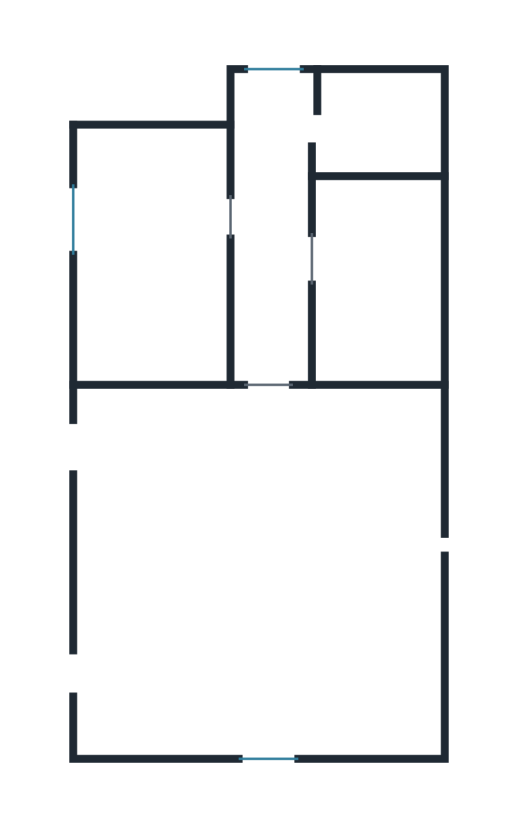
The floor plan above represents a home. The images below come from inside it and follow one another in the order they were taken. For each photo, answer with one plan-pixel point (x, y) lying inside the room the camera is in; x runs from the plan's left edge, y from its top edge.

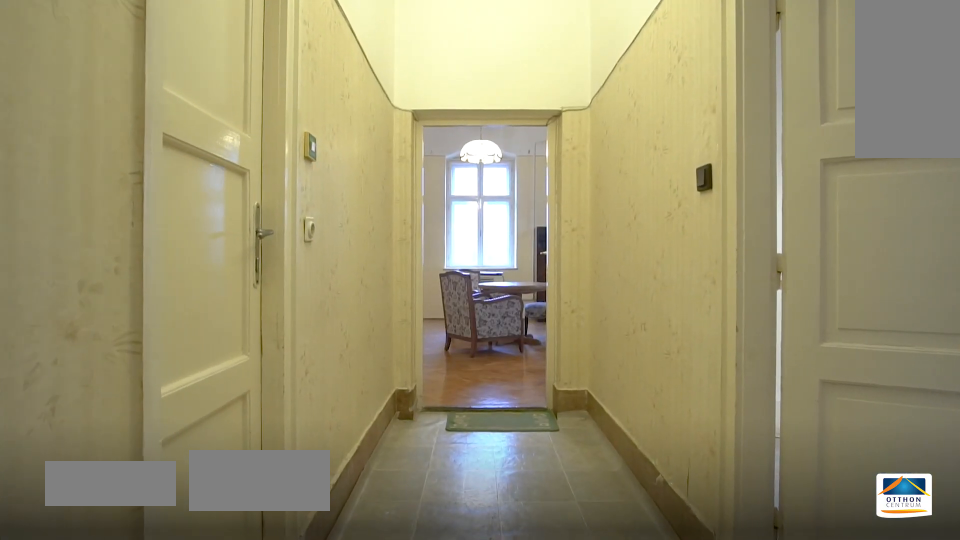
(273, 262)
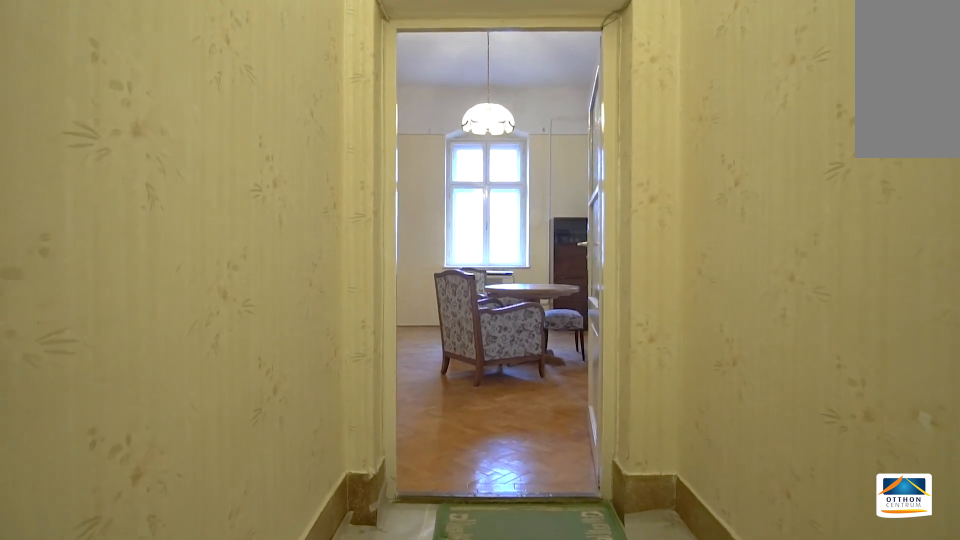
(274, 263)
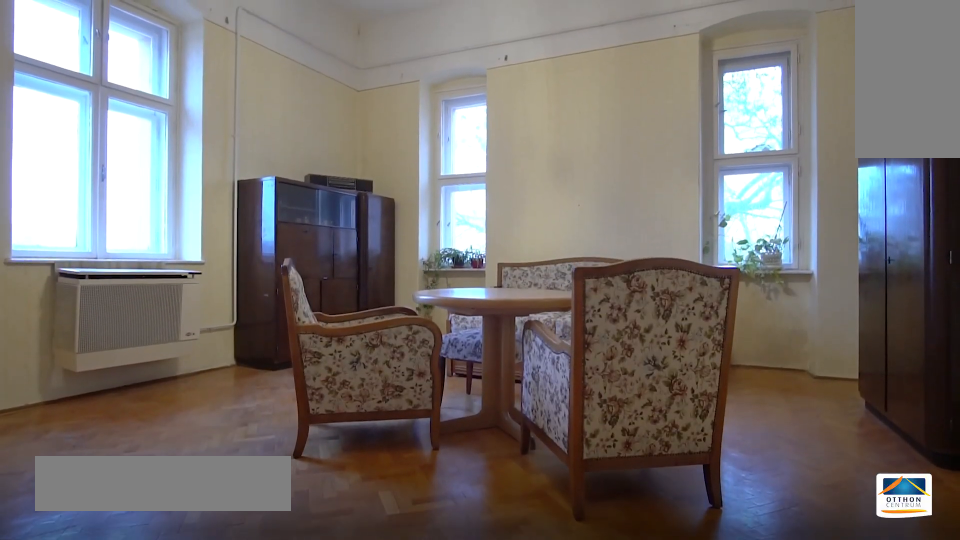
(283, 578)
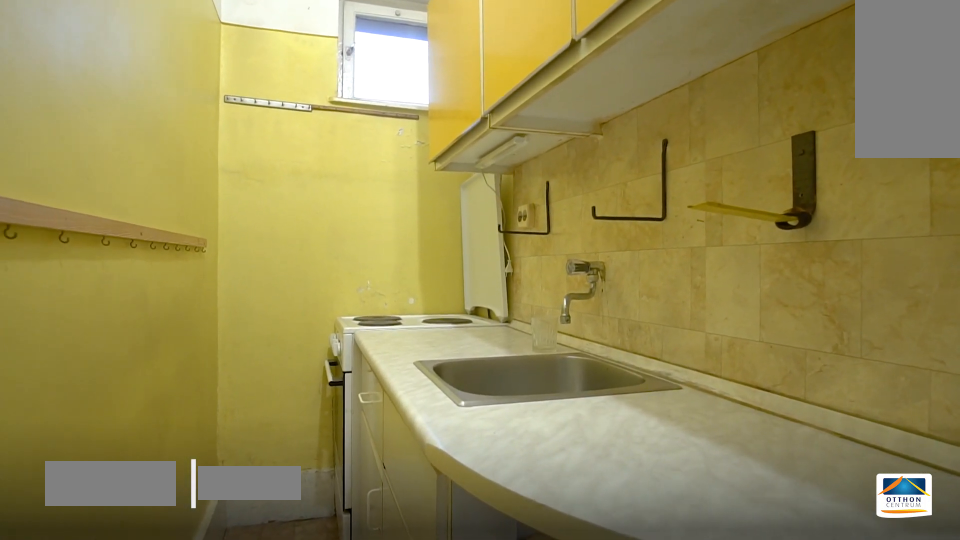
(382, 118)
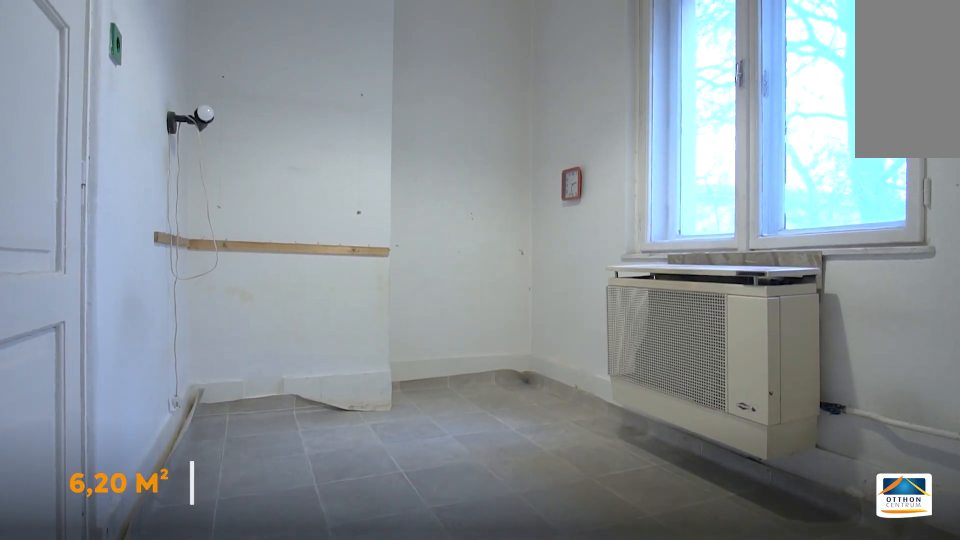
(149, 271)
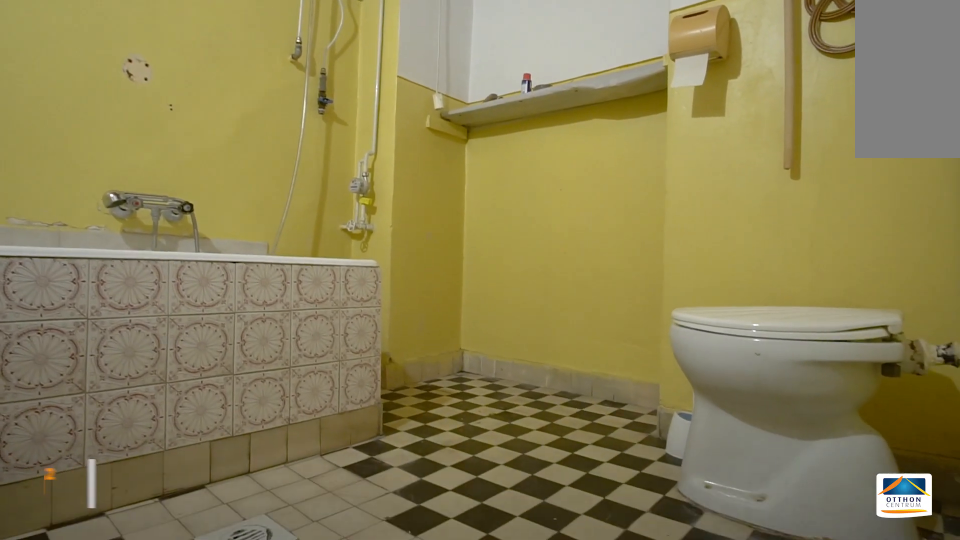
(374, 278)
